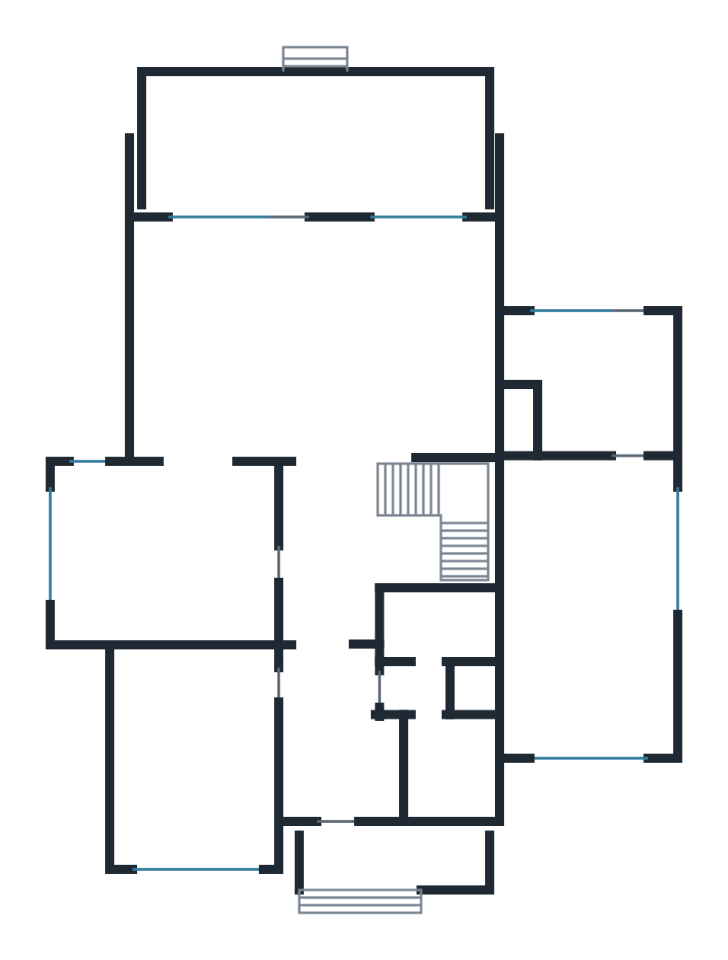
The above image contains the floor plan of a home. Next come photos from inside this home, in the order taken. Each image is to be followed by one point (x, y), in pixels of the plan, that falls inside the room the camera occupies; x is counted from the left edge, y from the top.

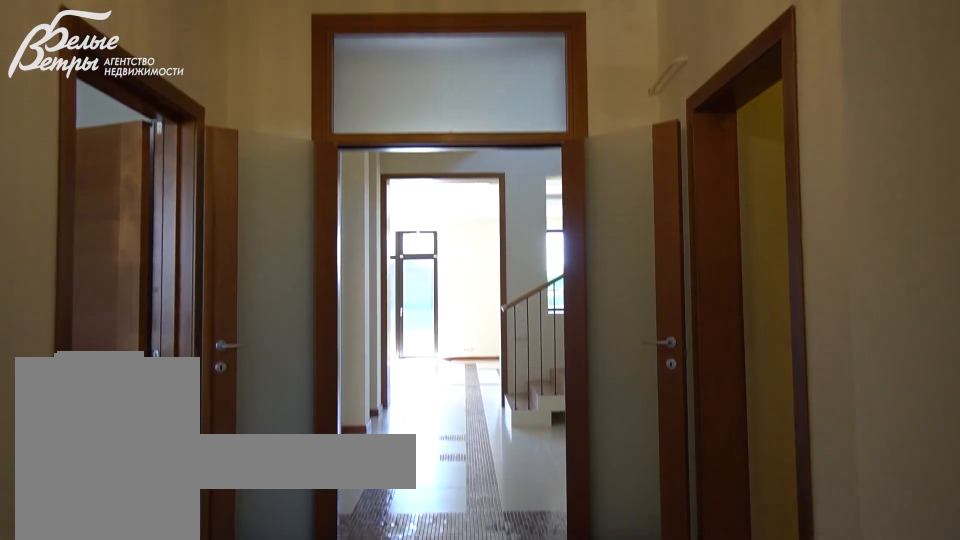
(335, 729)
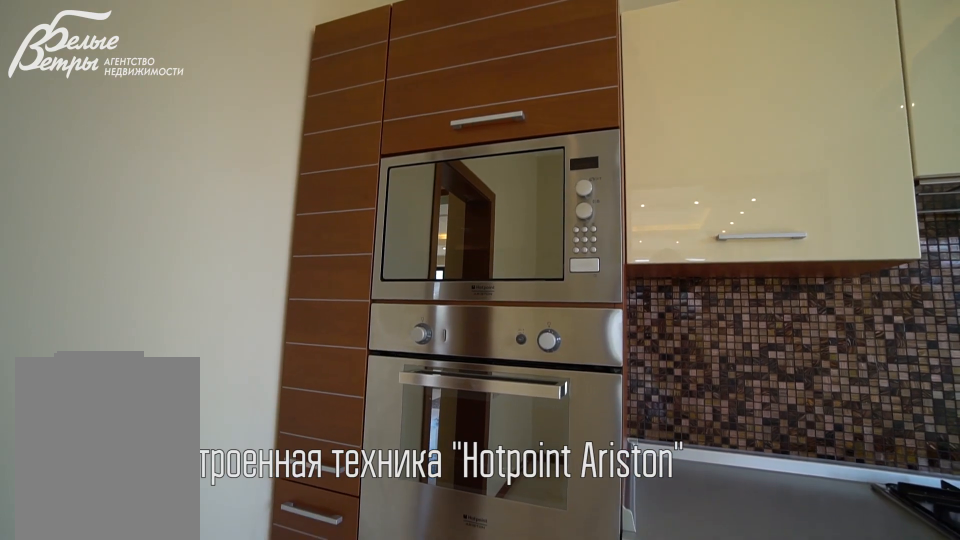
(169, 551)
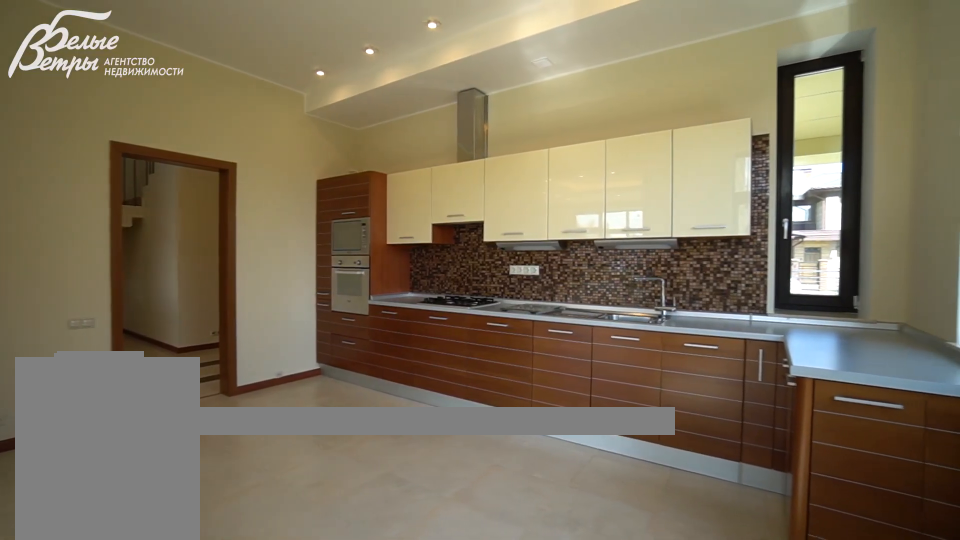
(169, 550)
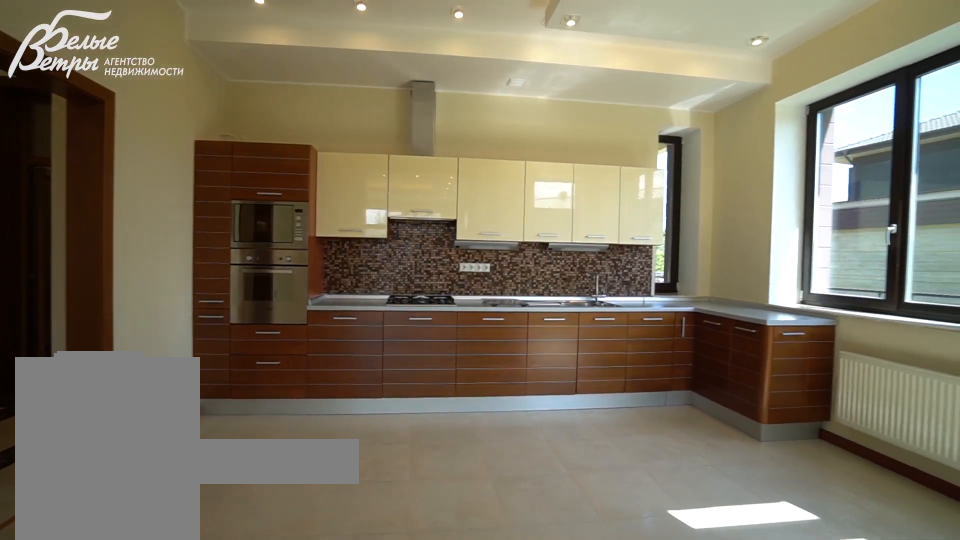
(169, 553)
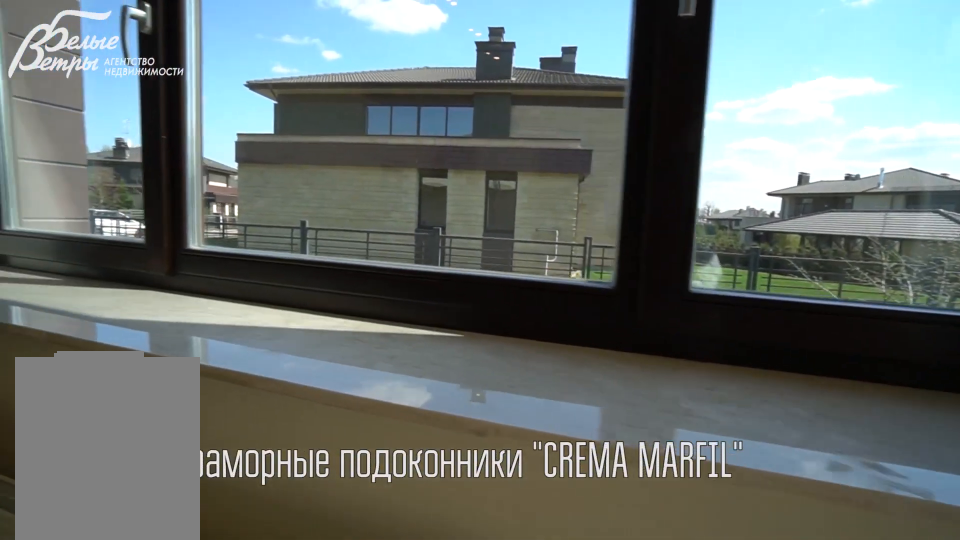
(169, 552)
